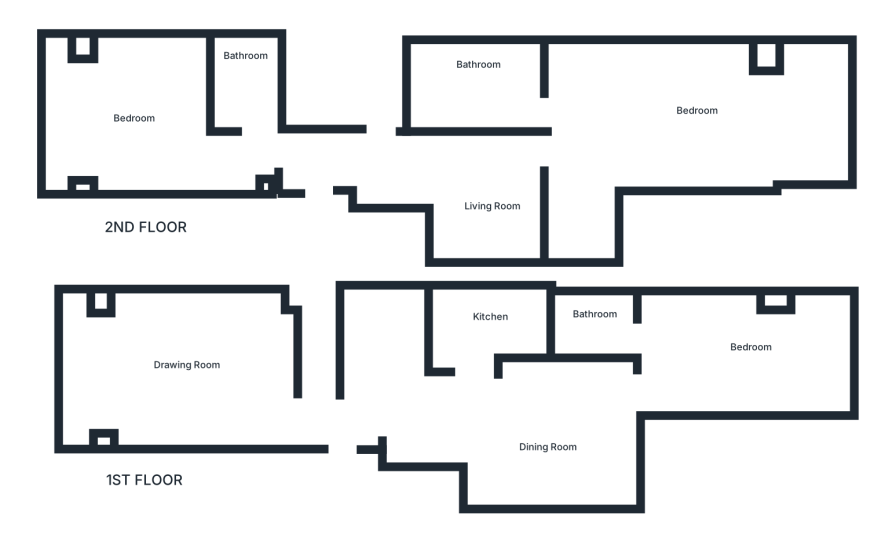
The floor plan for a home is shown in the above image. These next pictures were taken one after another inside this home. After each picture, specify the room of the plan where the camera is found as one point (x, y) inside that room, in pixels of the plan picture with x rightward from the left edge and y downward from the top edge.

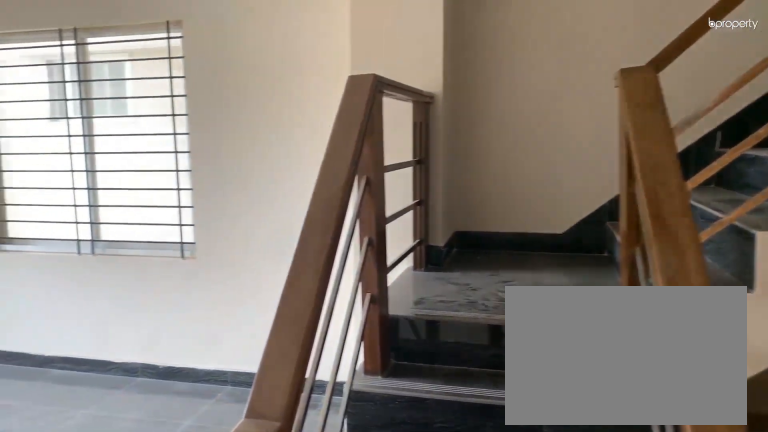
(313, 414)
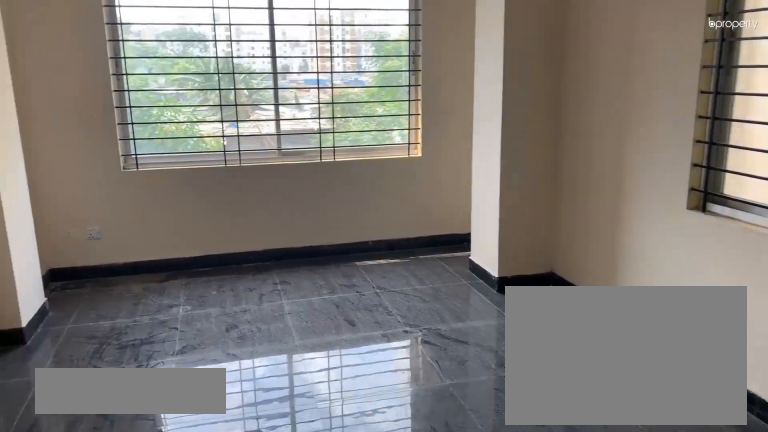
(163, 370)
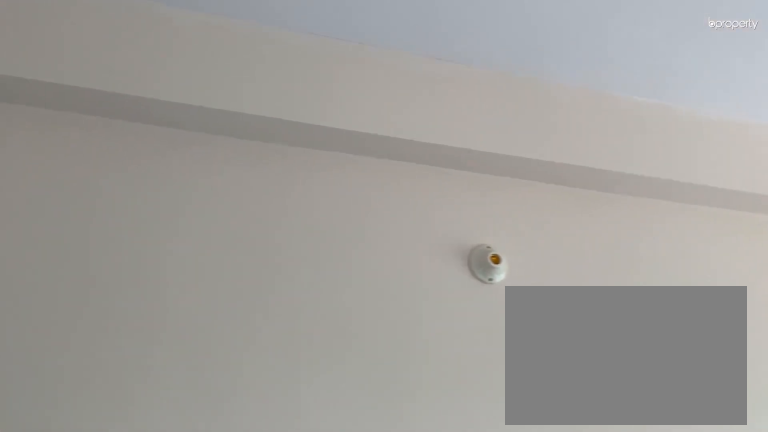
(174, 381)
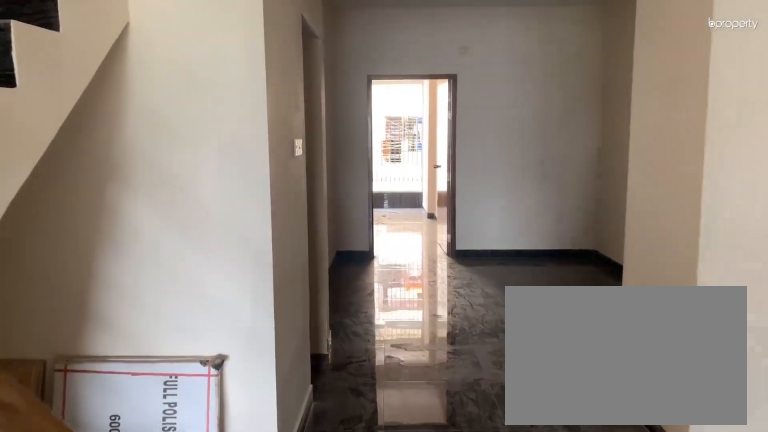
(336, 415)
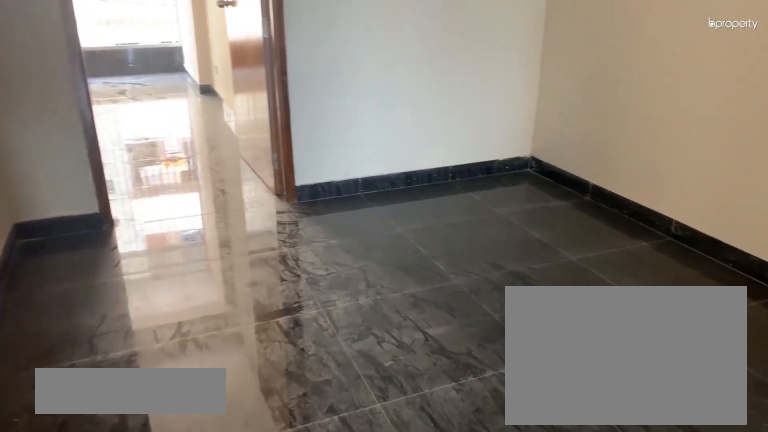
(539, 433)
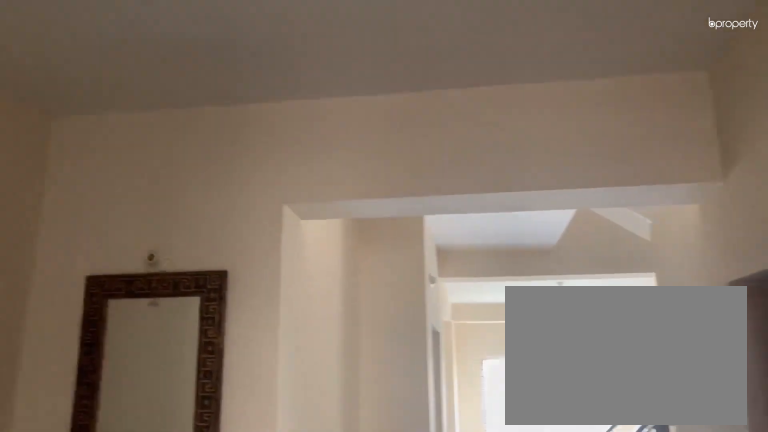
(539, 433)
